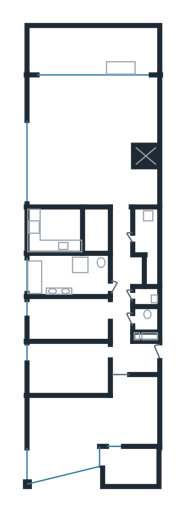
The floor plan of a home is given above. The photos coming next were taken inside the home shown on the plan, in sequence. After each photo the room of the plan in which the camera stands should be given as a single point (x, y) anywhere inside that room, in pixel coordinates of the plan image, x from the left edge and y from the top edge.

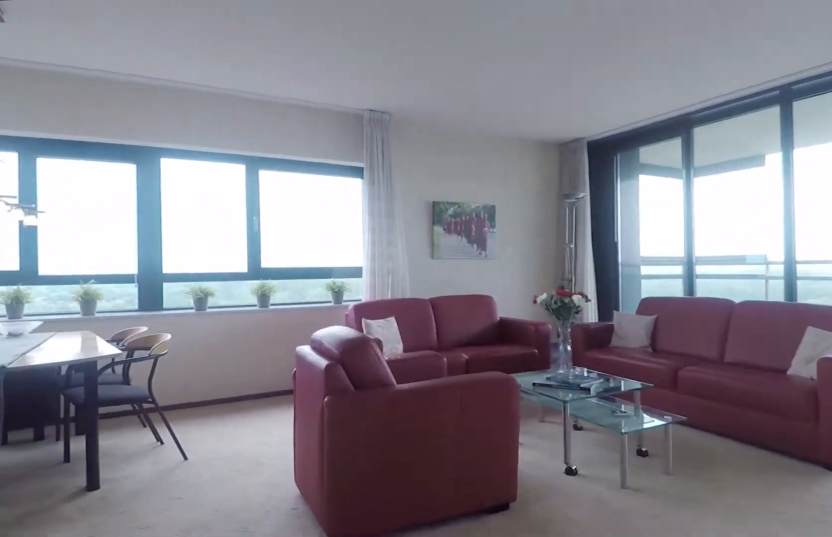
(91, 141)
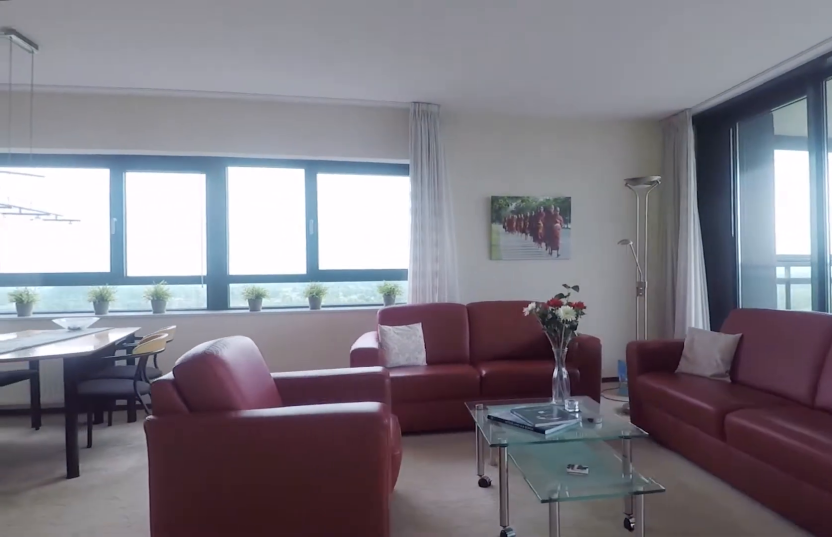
(91, 141)
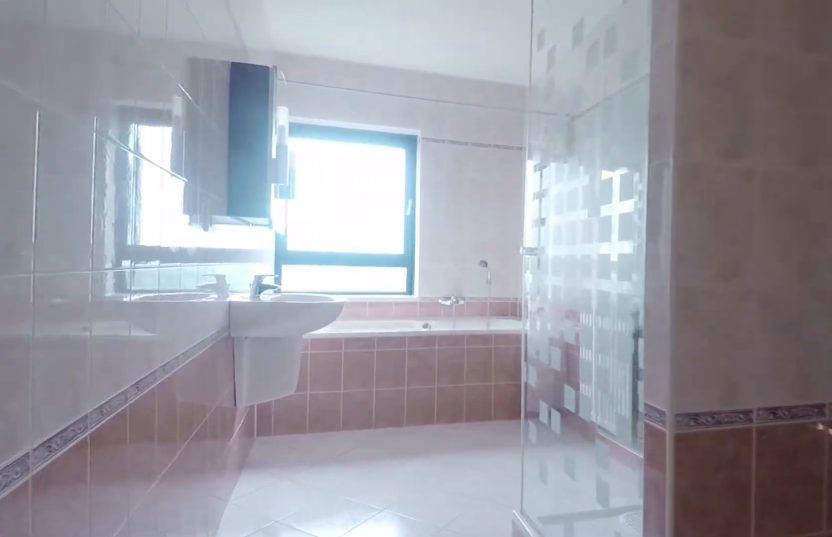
(69, 276)
